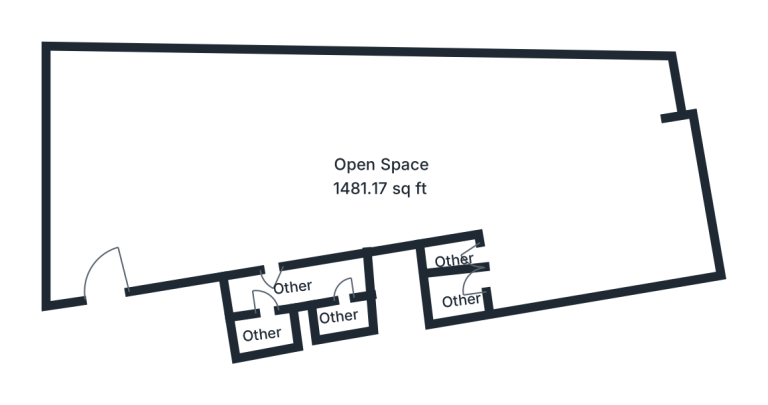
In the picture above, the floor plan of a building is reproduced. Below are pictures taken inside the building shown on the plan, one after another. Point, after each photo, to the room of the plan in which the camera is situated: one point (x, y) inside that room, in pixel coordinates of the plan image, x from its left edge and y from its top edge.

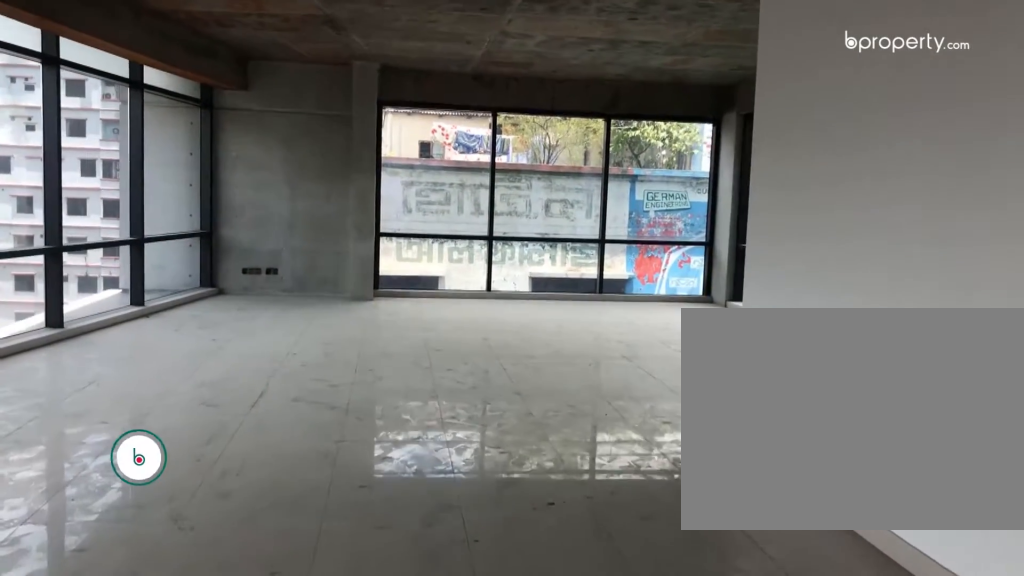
(427, 135)
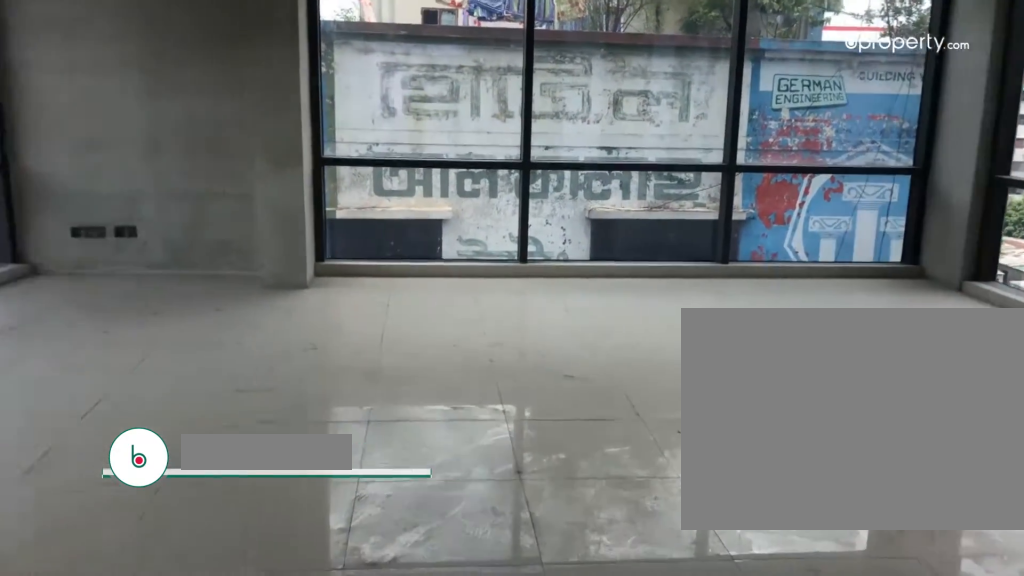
(526, 151)
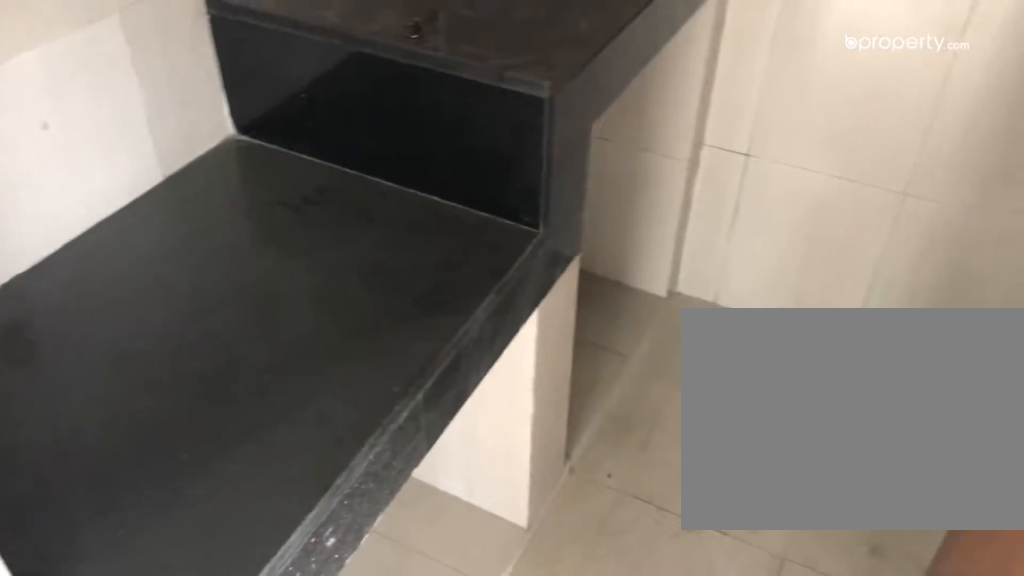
(445, 252)
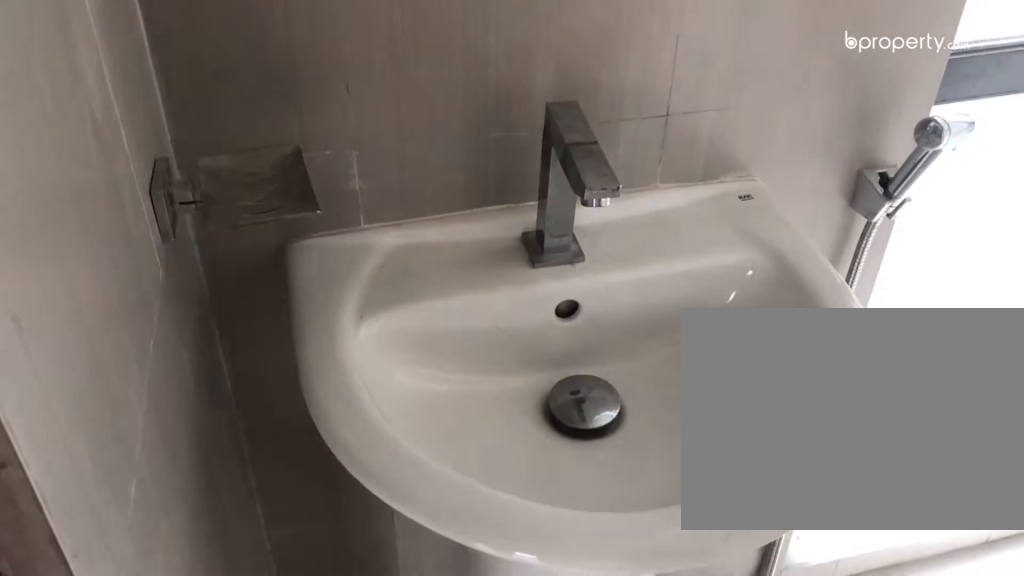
(459, 300)
